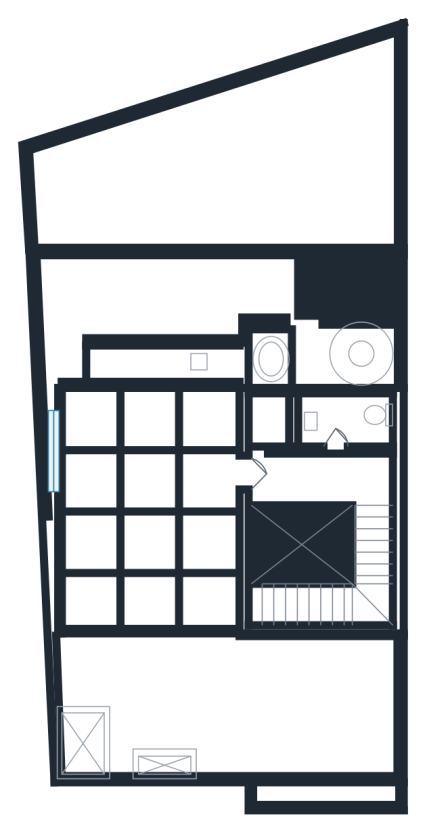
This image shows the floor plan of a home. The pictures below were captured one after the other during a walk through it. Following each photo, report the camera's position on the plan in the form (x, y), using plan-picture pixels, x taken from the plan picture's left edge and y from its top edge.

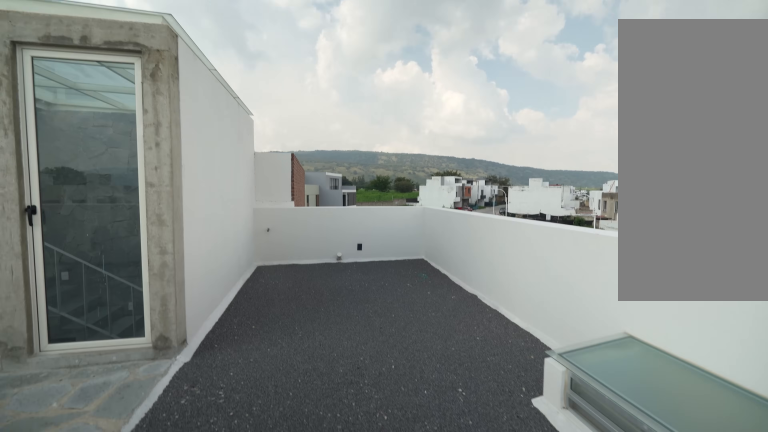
(67, 654)
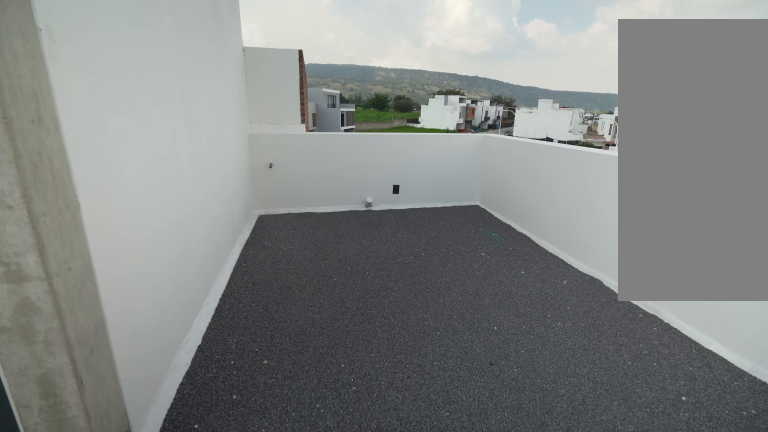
(152, 646)
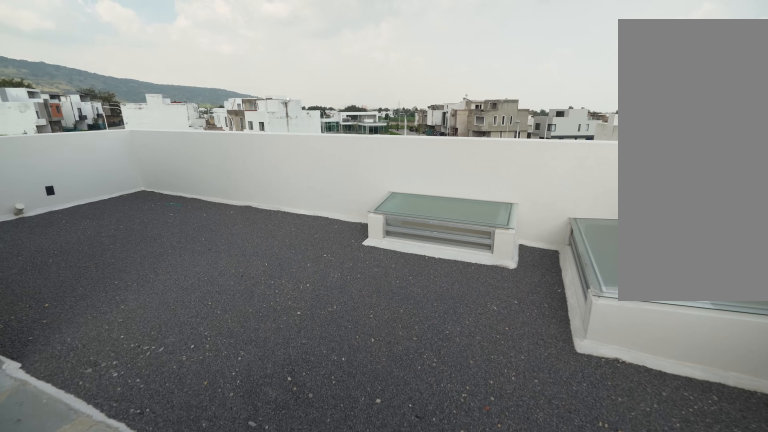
(79, 613)
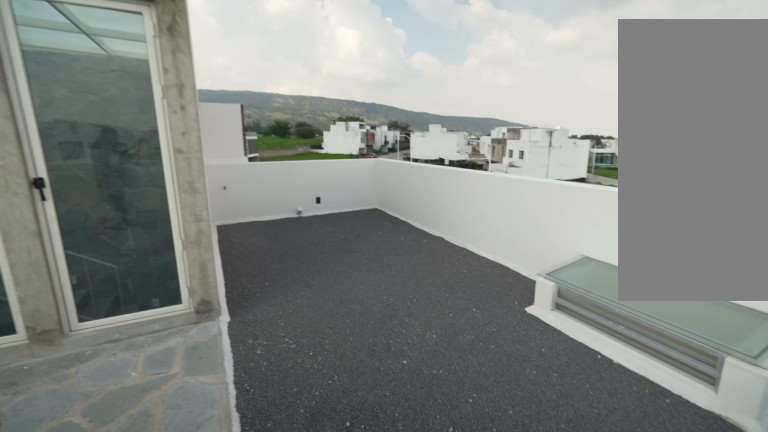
(95, 626)
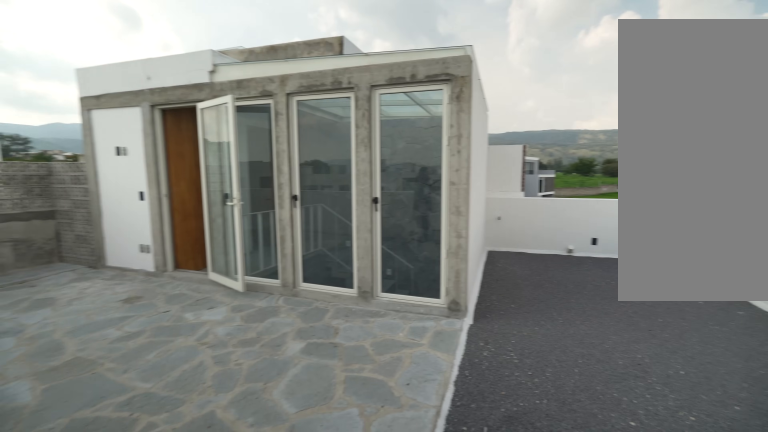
(85, 650)
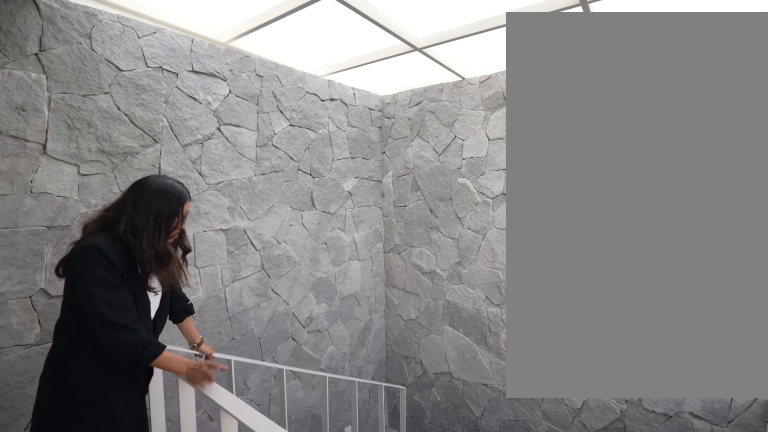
(303, 481)
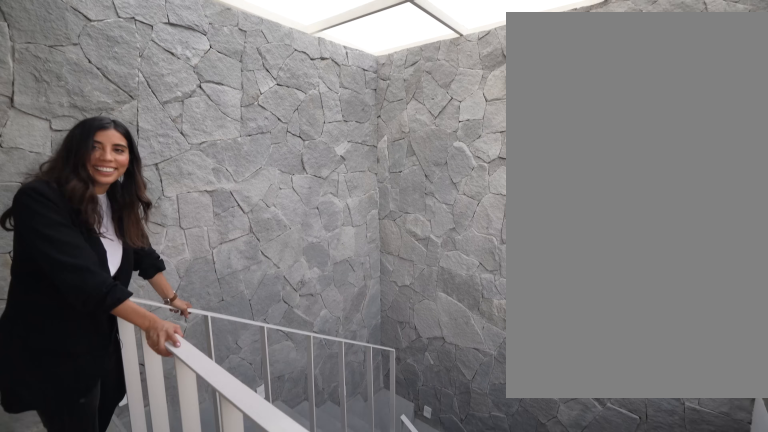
(303, 481)
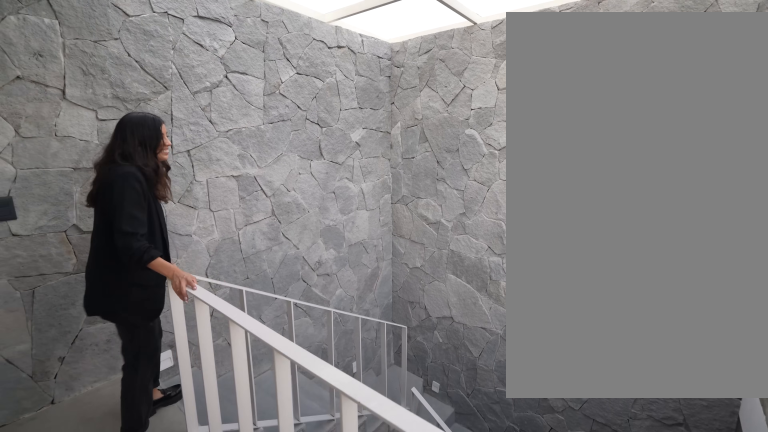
(303, 481)
